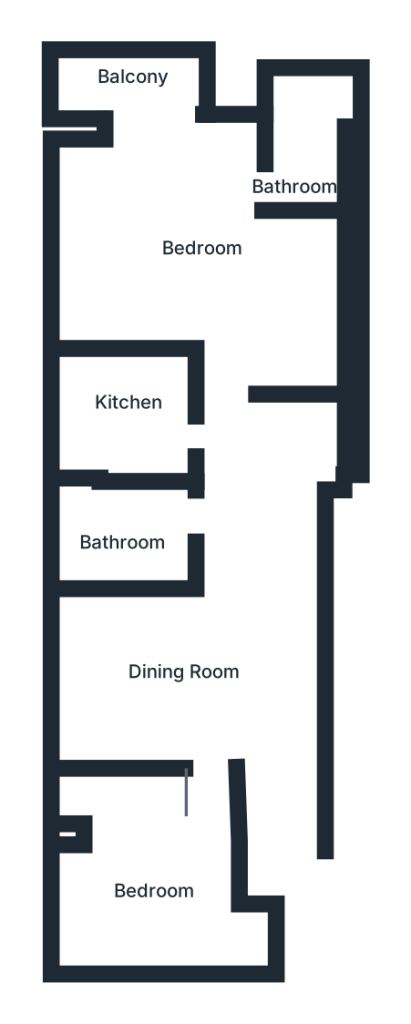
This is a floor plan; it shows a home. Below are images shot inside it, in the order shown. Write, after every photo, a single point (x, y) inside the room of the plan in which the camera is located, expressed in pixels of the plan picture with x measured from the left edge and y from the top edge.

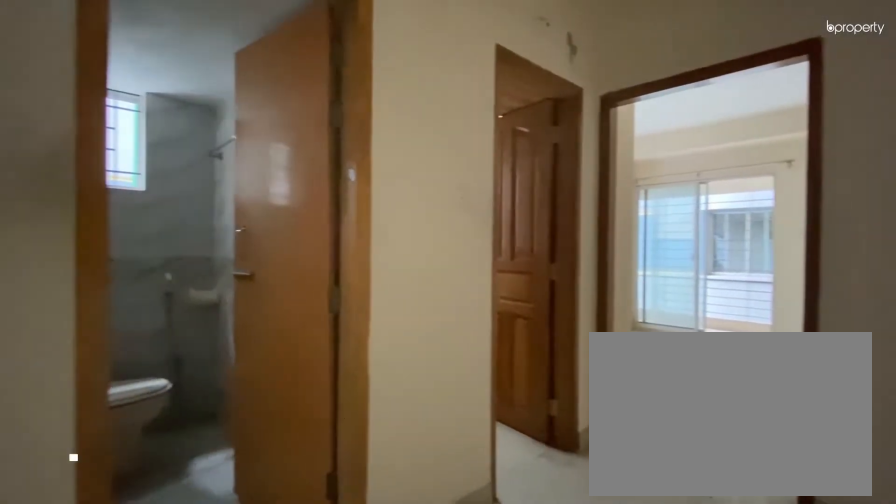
(220, 624)
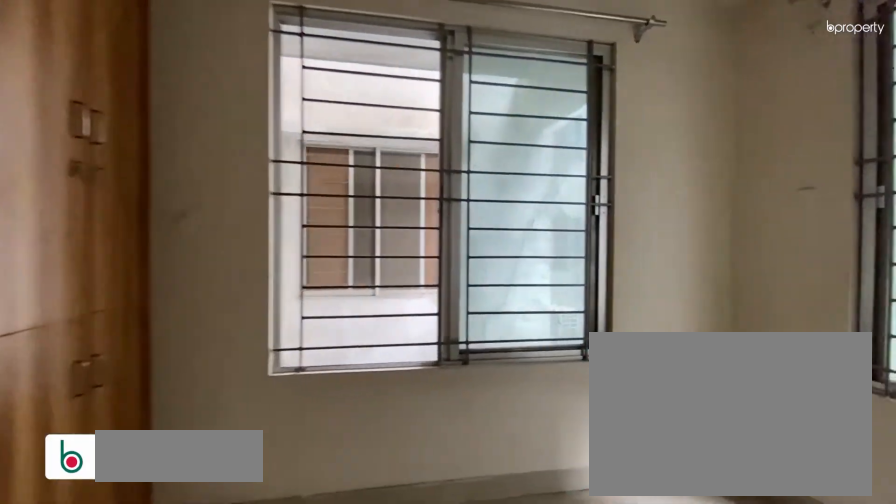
(167, 882)
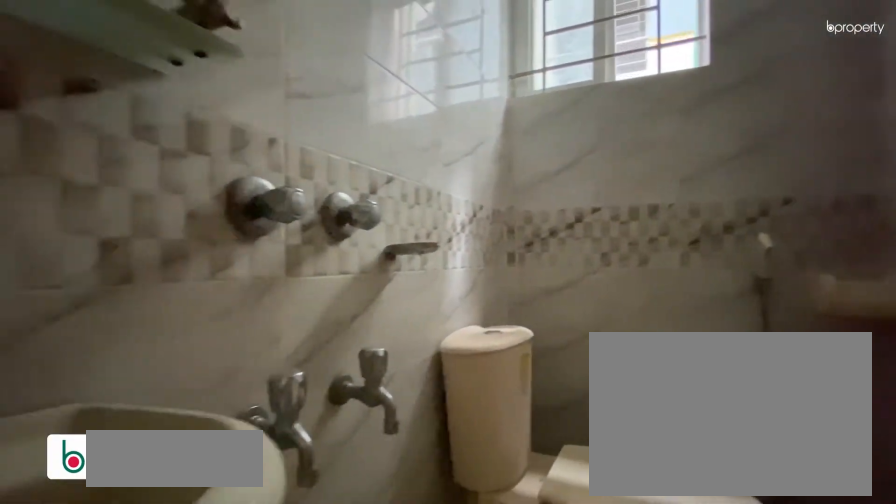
(136, 534)
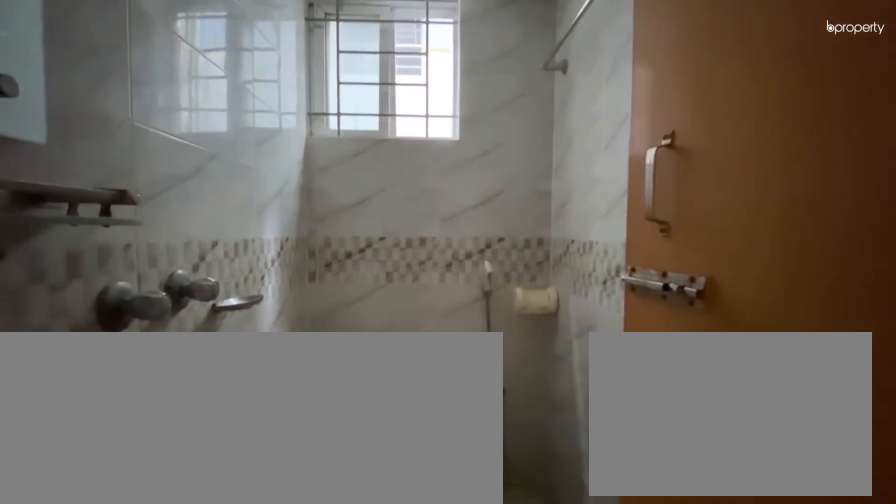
(136, 534)
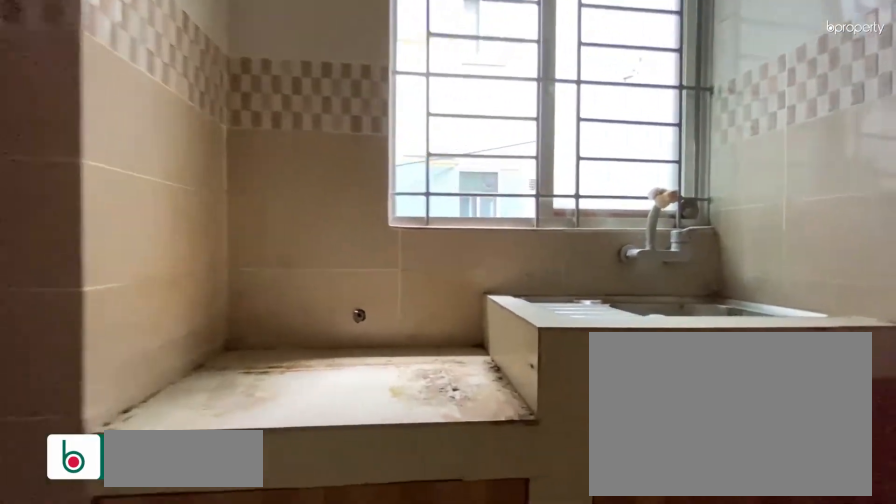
(129, 418)
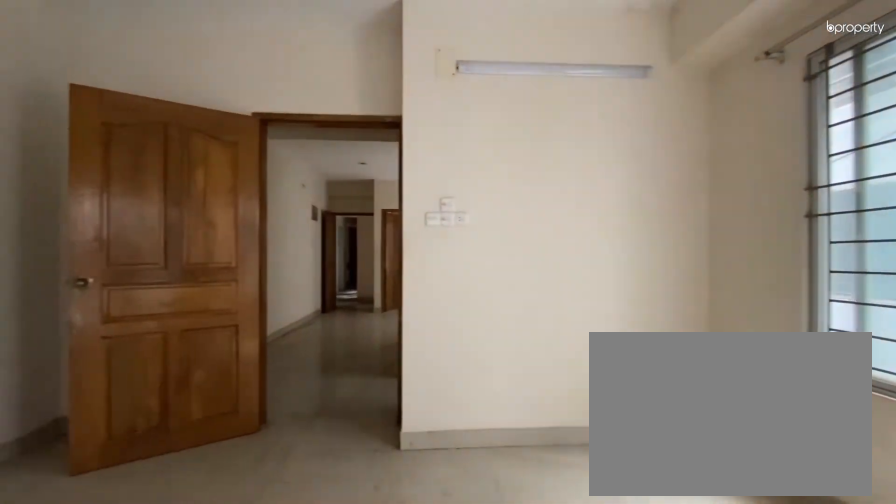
(197, 234)
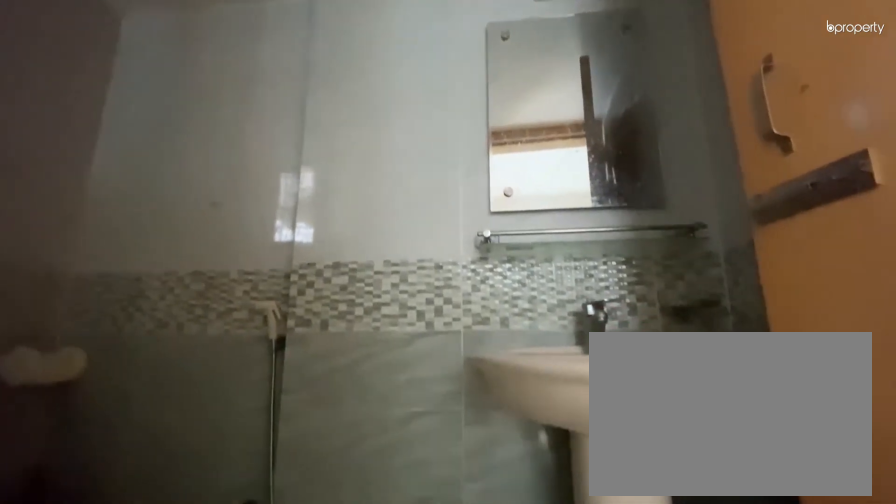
(313, 172)
